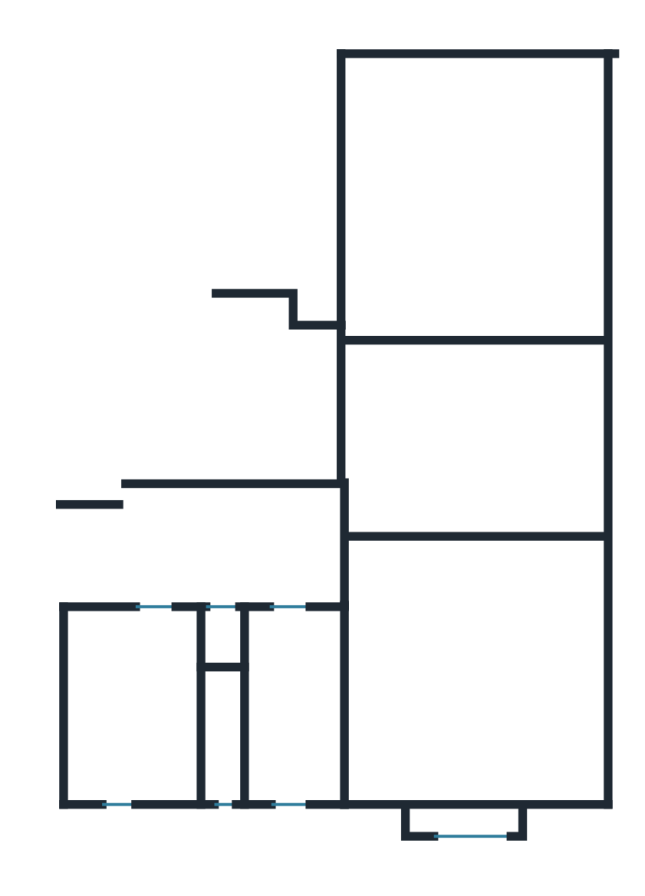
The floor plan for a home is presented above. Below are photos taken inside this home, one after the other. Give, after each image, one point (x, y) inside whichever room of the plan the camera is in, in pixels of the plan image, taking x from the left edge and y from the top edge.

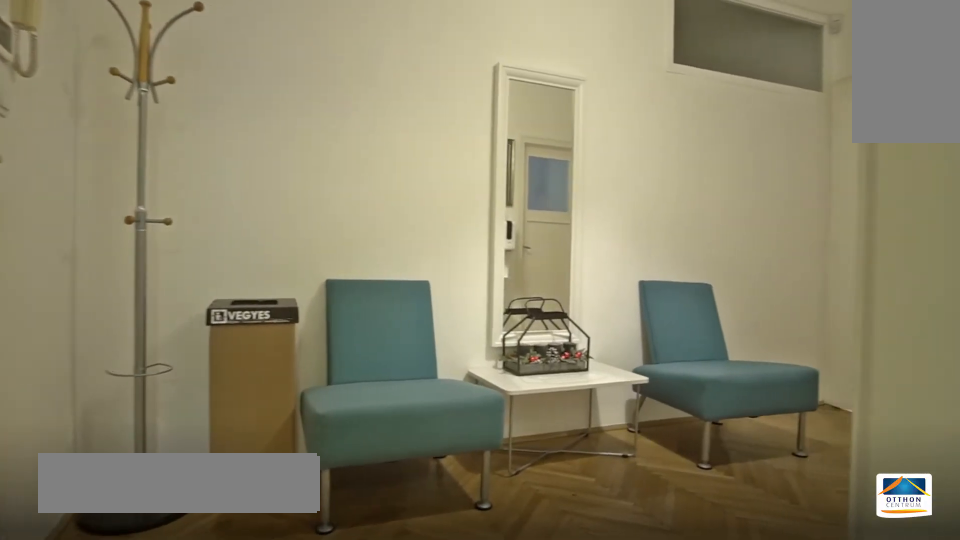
(241, 548)
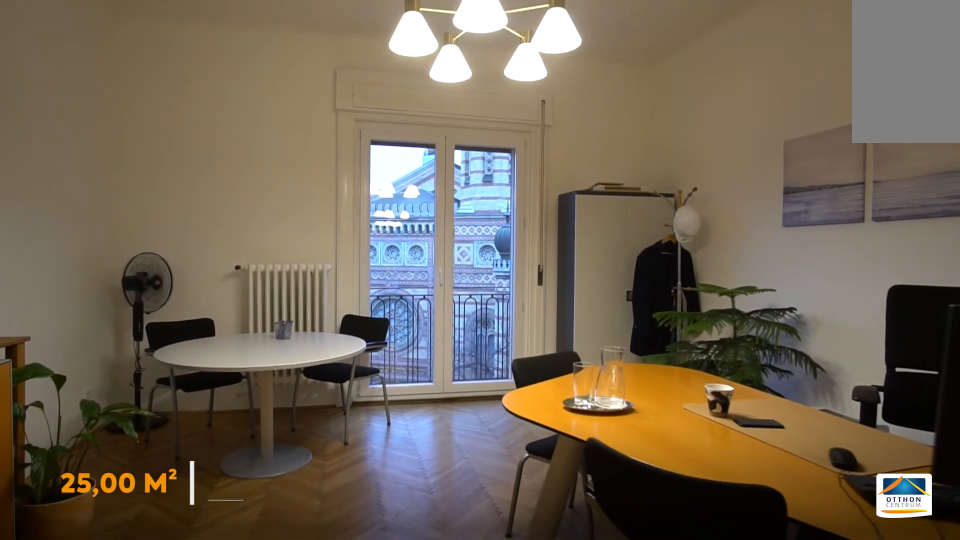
(475, 211)
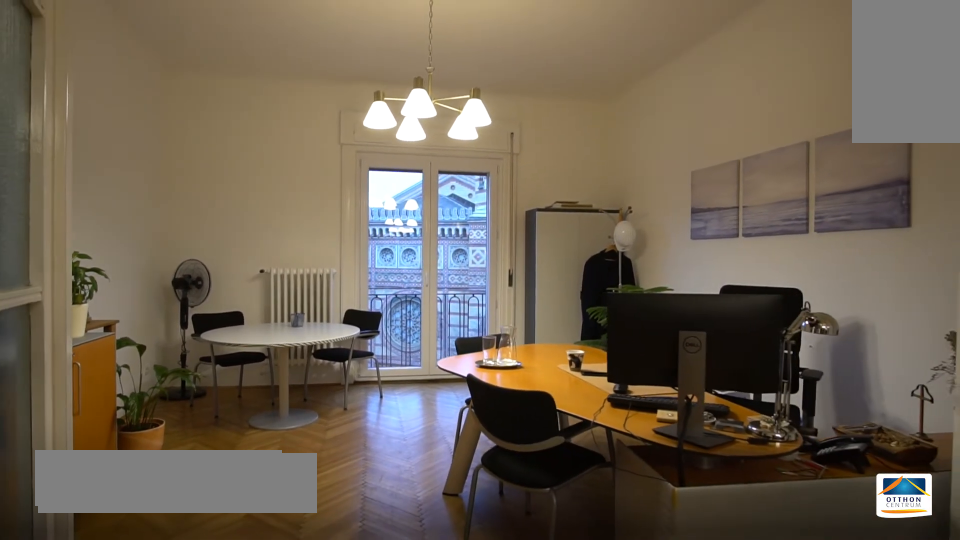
(476, 212)
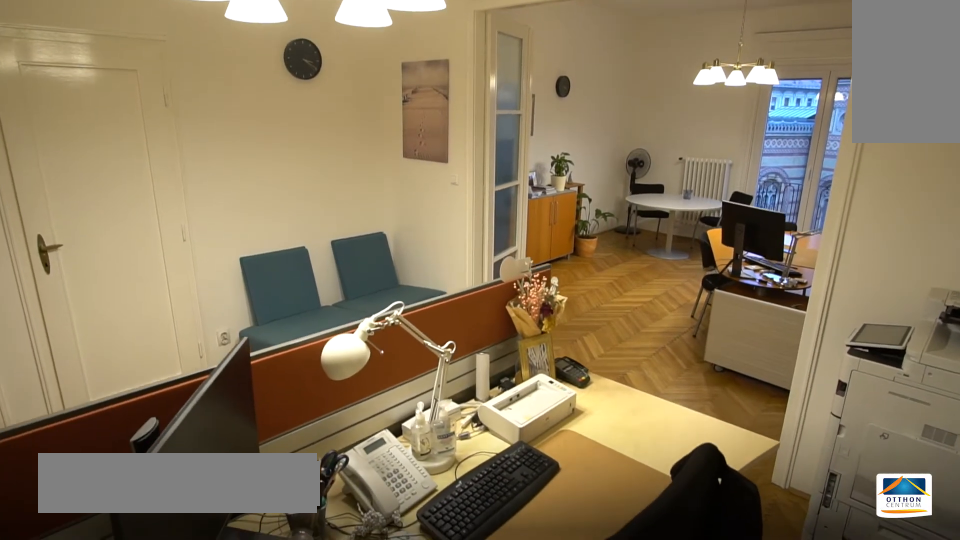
(473, 443)
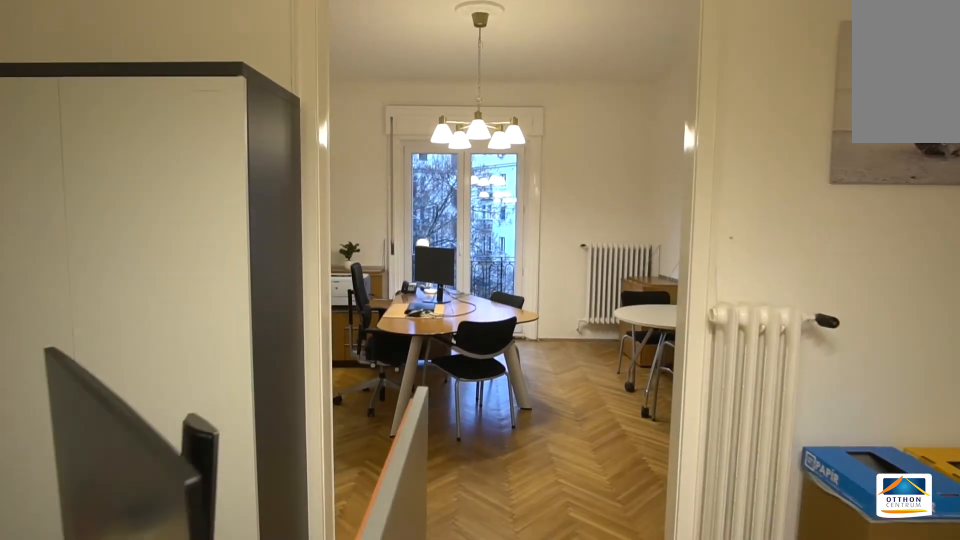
(472, 444)
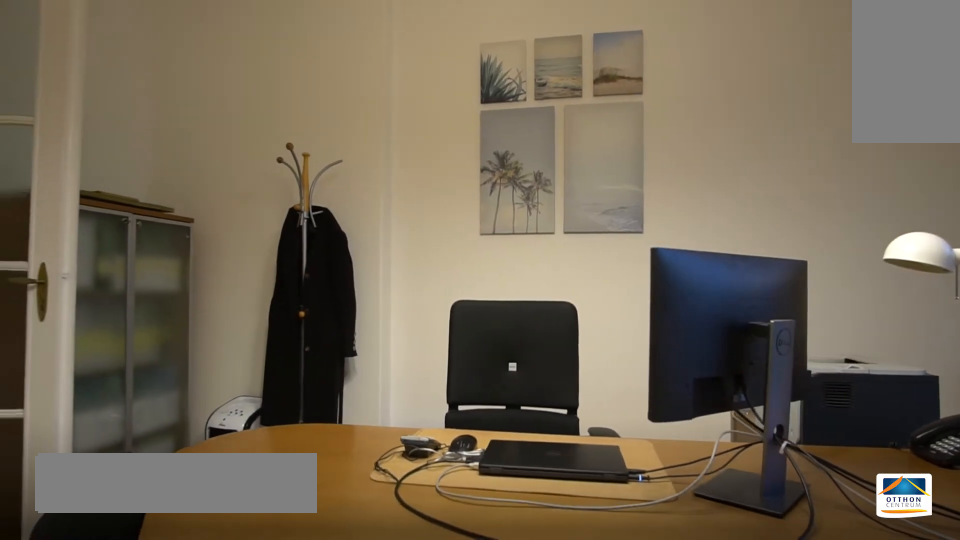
(483, 685)
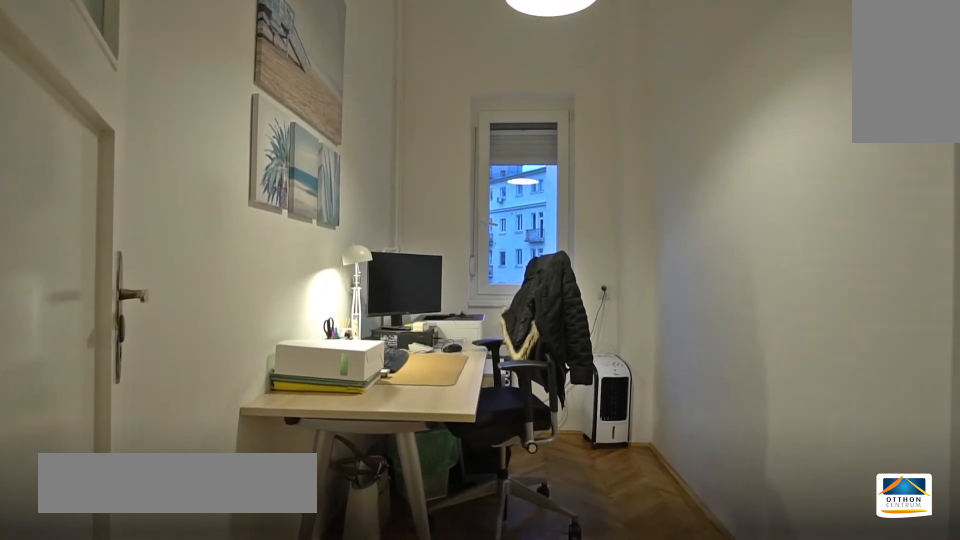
(296, 711)
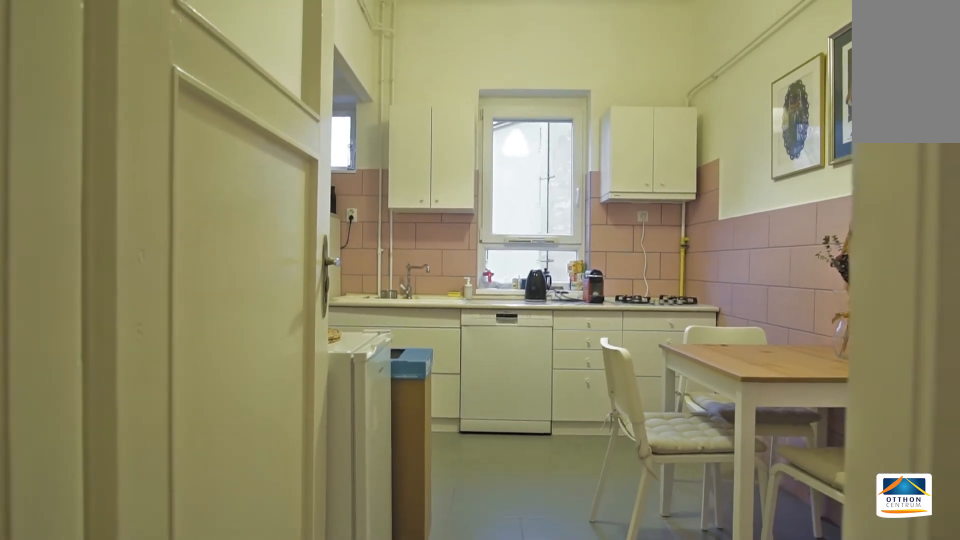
(136, 712)
